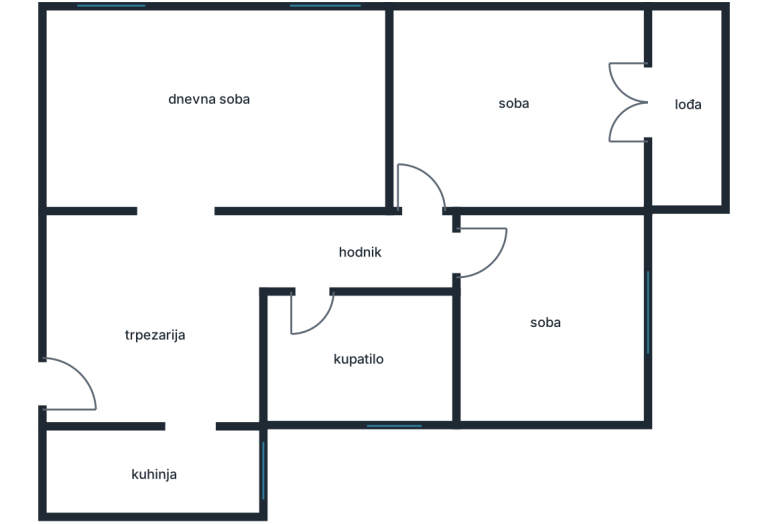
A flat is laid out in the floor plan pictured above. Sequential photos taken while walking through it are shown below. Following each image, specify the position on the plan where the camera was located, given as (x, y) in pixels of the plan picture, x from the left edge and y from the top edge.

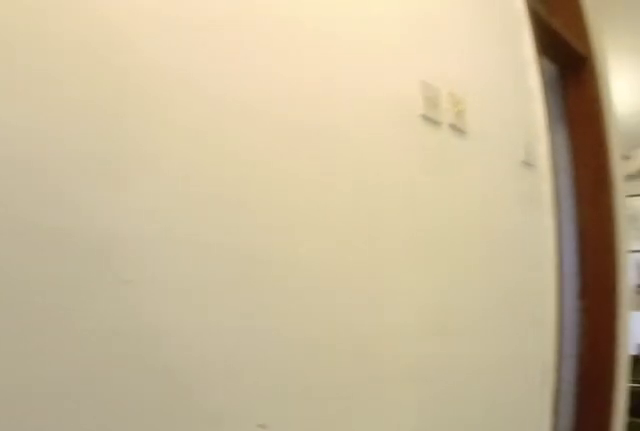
(436, 214)
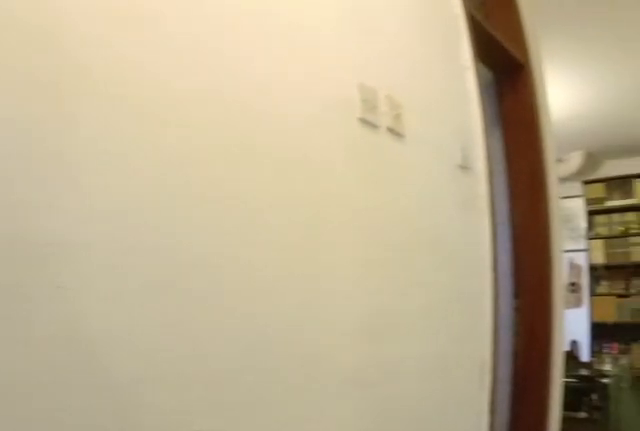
(438, 219)
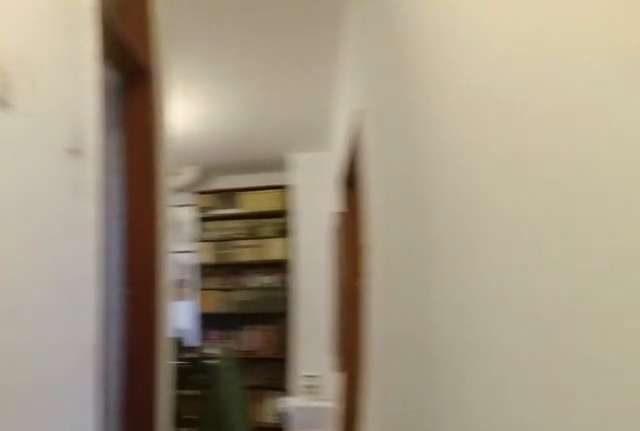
(437, 240)
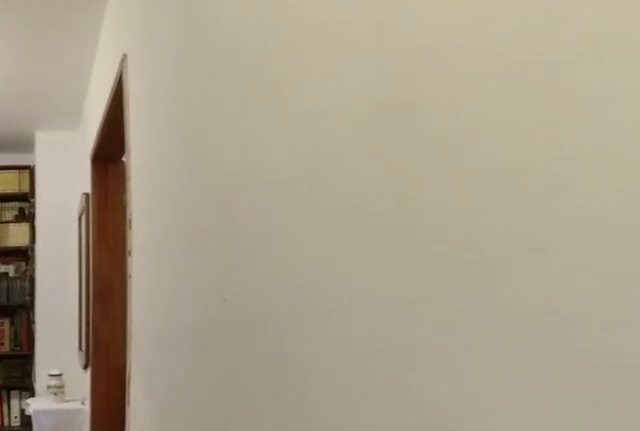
(387, 248)
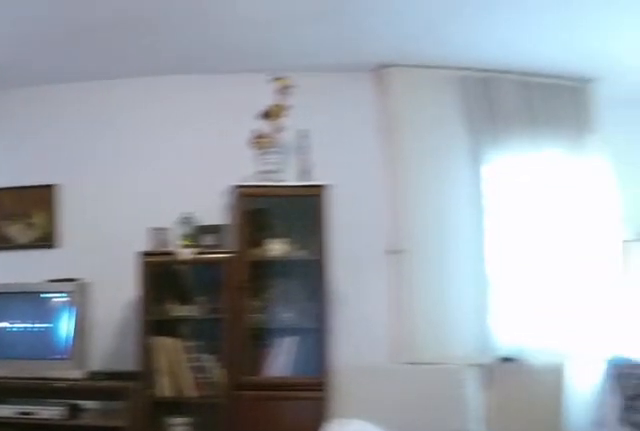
(201, 229)
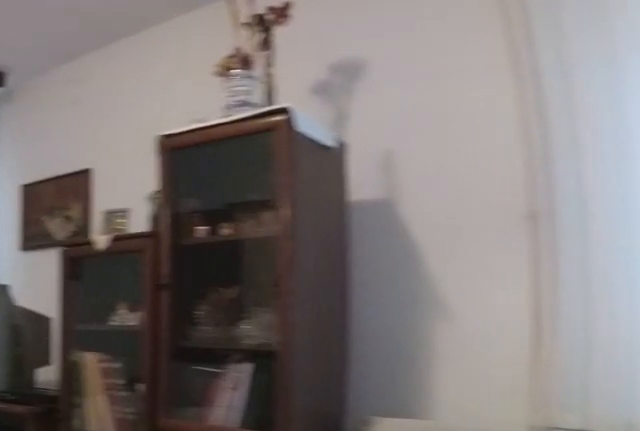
(323, 169)
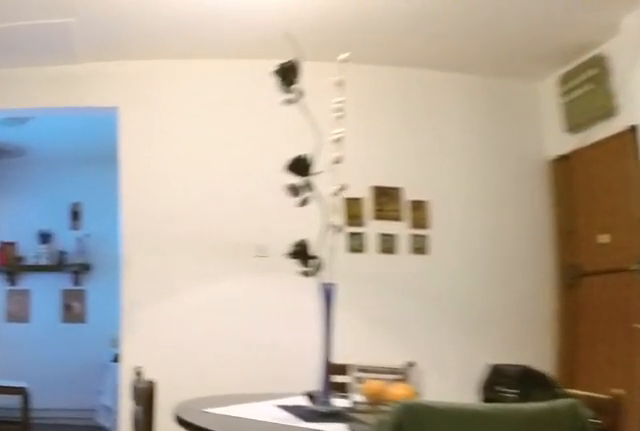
(183, 182)
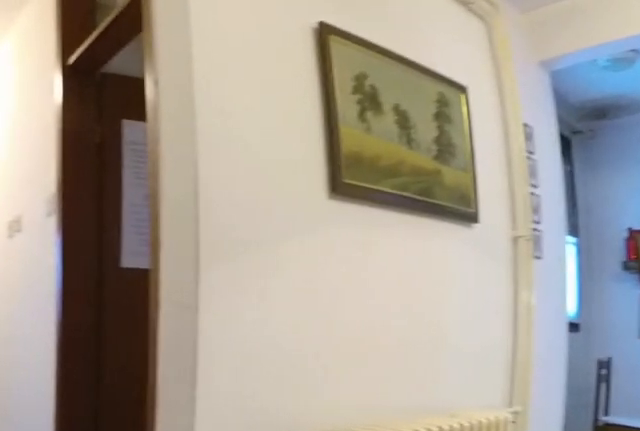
(172, 219)
